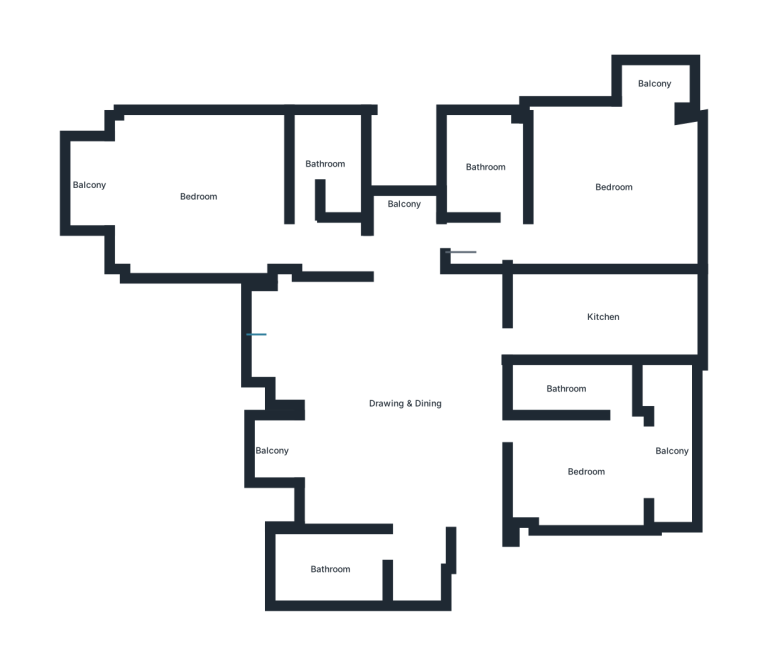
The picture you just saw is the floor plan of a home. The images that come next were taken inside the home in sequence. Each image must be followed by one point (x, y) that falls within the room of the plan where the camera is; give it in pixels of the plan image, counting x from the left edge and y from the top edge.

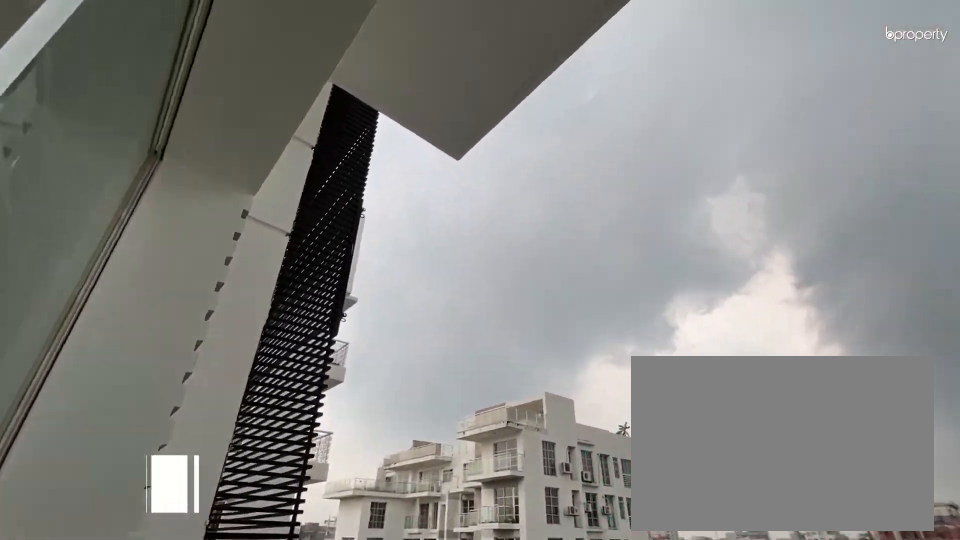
(269, 449)
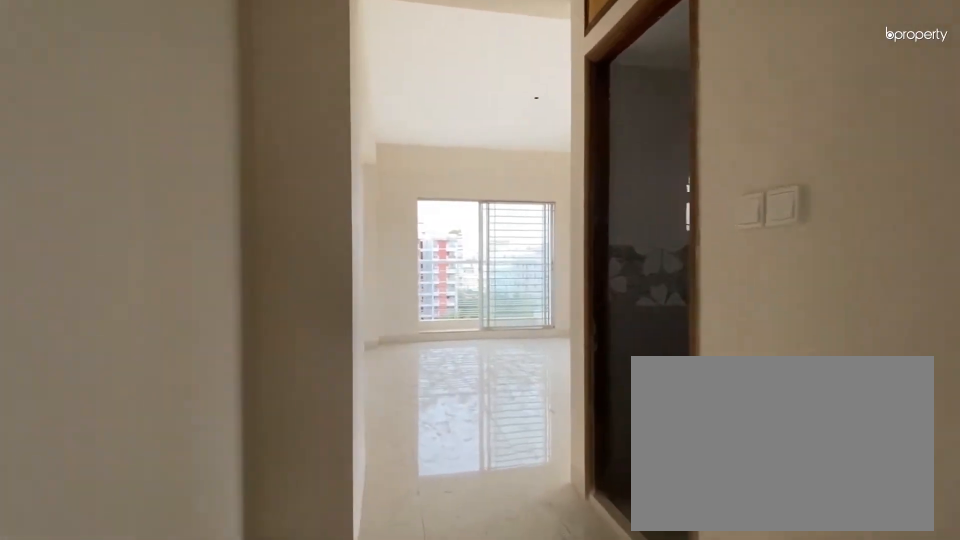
(357, 248)
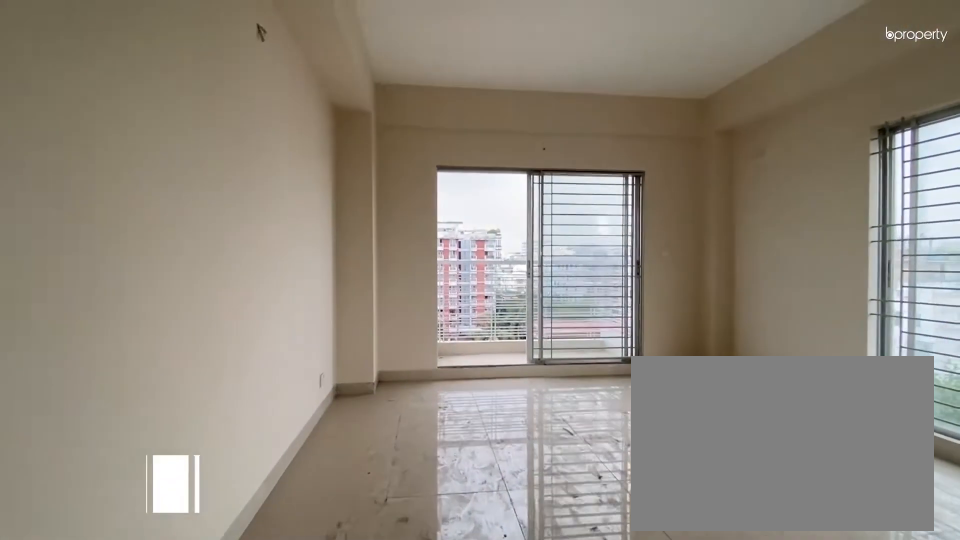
(202, 201)
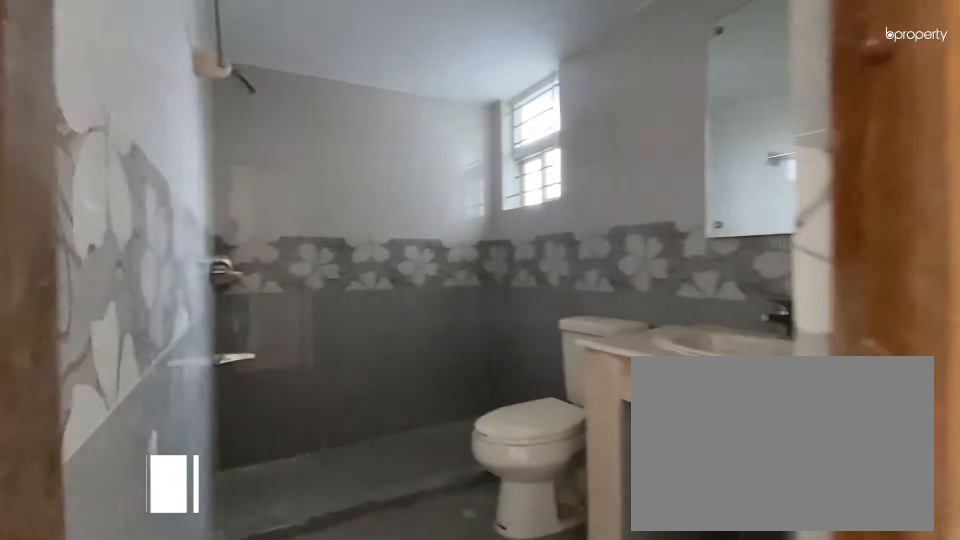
(326, 164)
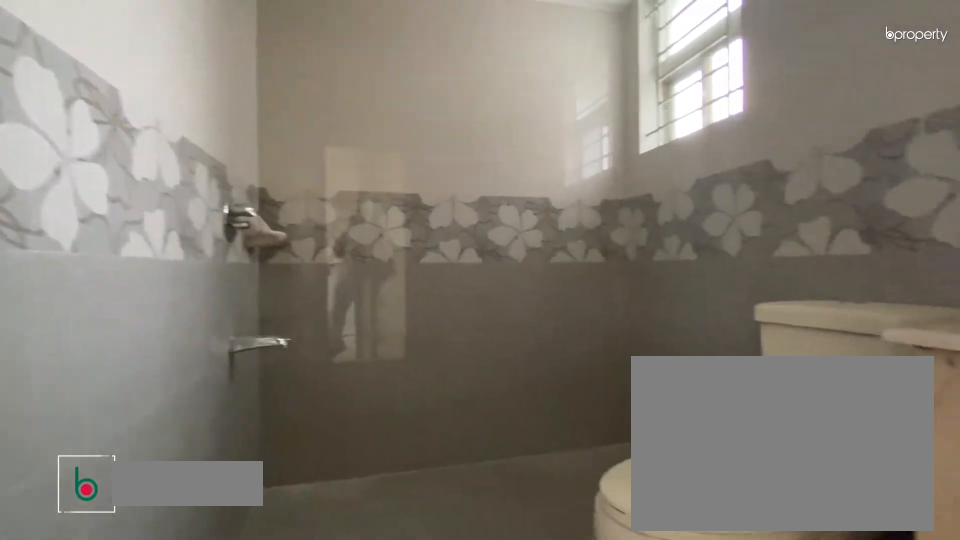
(326, 164)
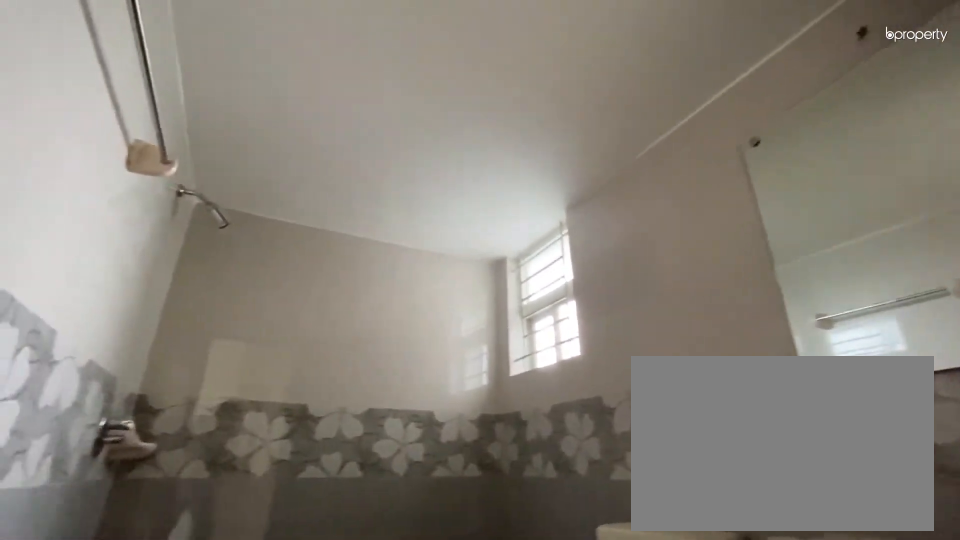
(326, 164)
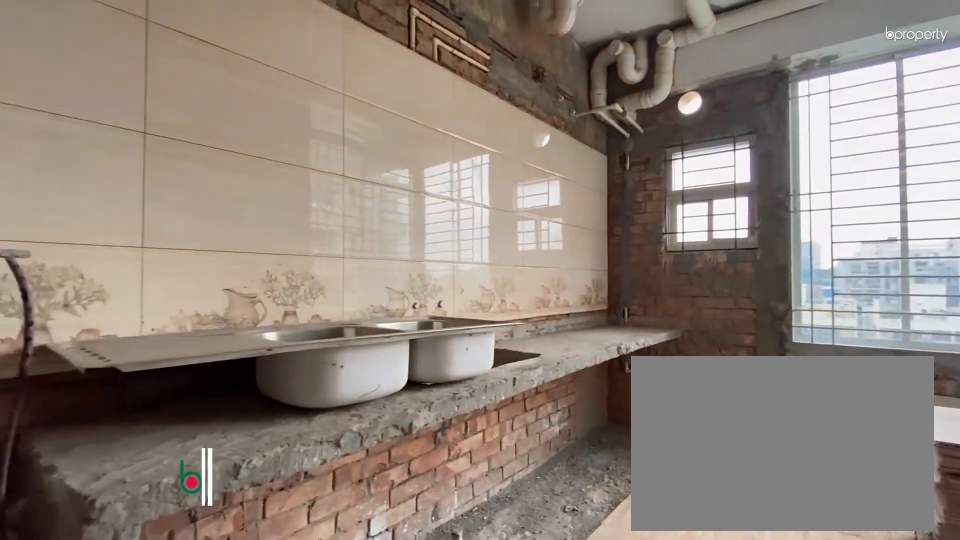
(603, 318)
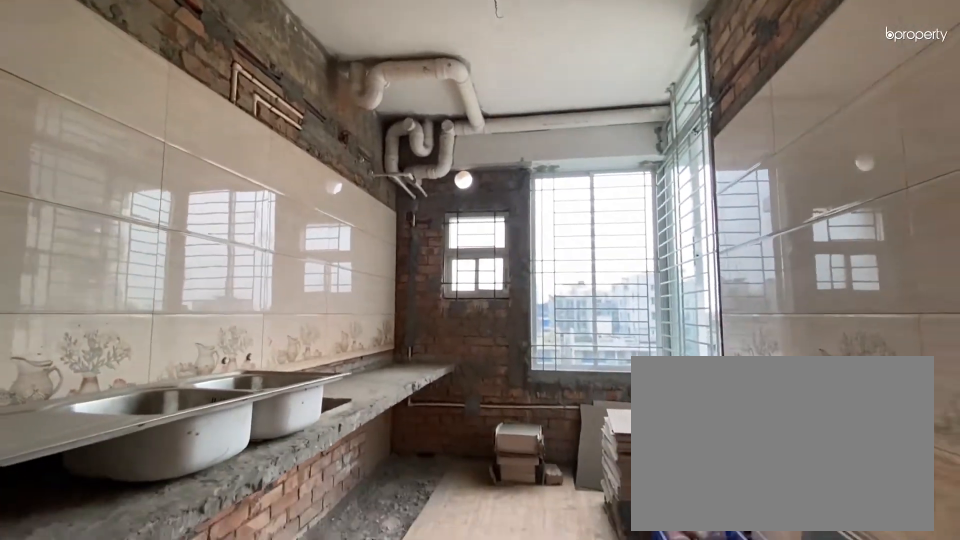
(603, 318)
